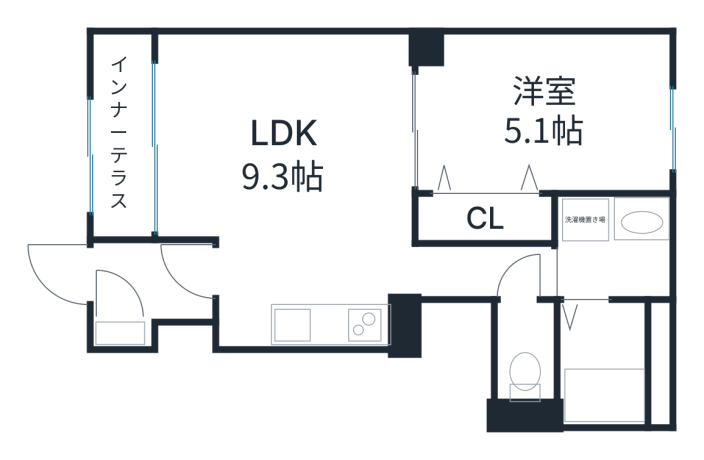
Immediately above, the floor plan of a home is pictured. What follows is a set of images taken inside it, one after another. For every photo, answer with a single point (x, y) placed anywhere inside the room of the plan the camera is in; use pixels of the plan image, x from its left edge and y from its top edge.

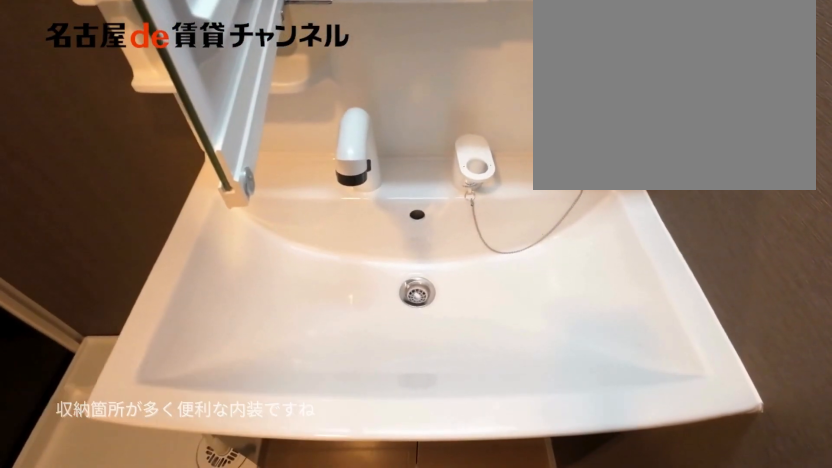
(612, 245)
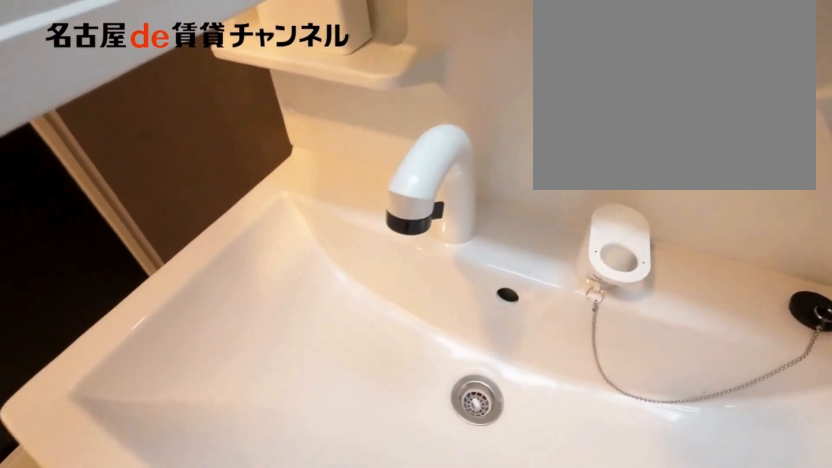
(612, 245)
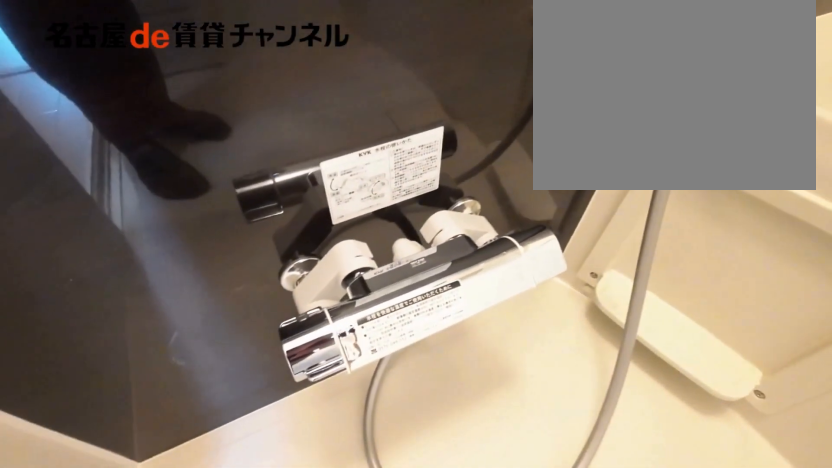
(612, 360)
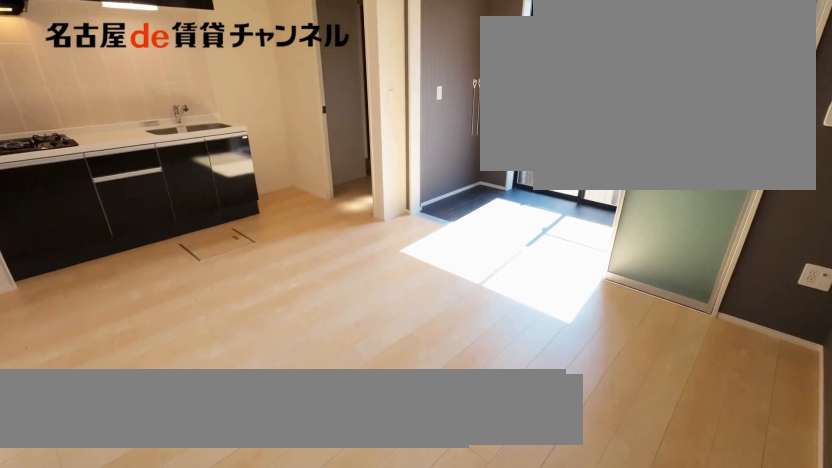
(293, 183)
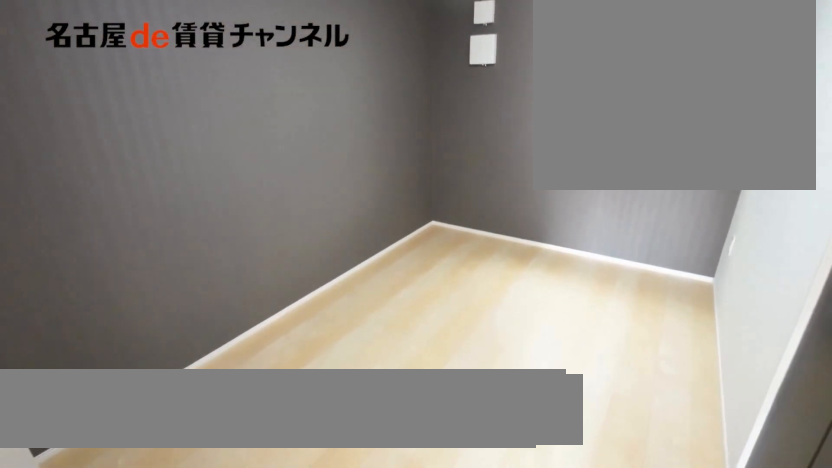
(540, 113)
